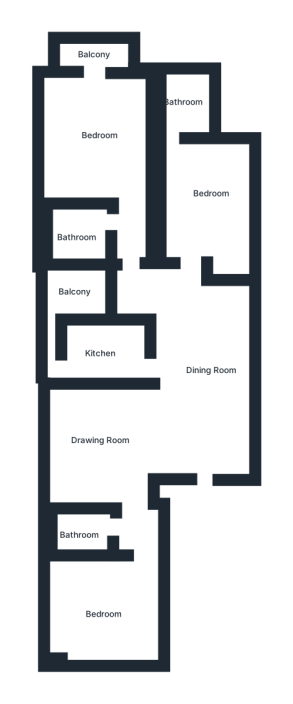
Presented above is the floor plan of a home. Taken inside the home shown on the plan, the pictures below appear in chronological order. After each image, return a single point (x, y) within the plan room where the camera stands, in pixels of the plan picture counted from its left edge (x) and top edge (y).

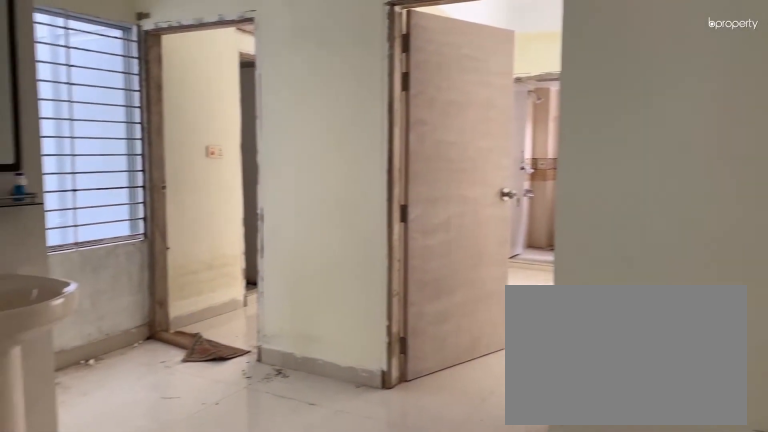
(201, 361)
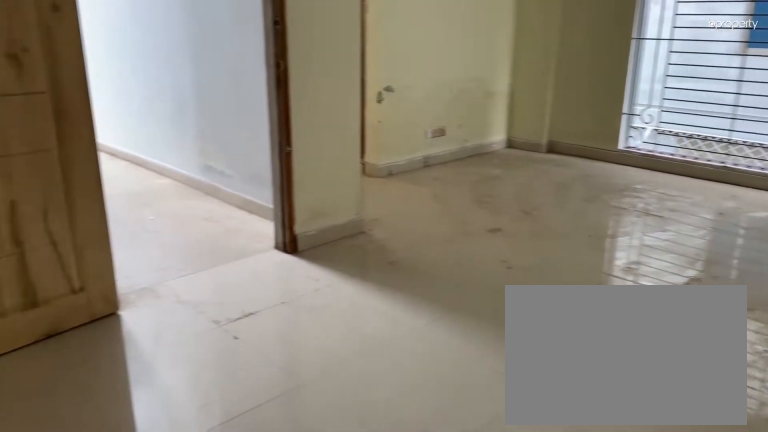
(201, 361)
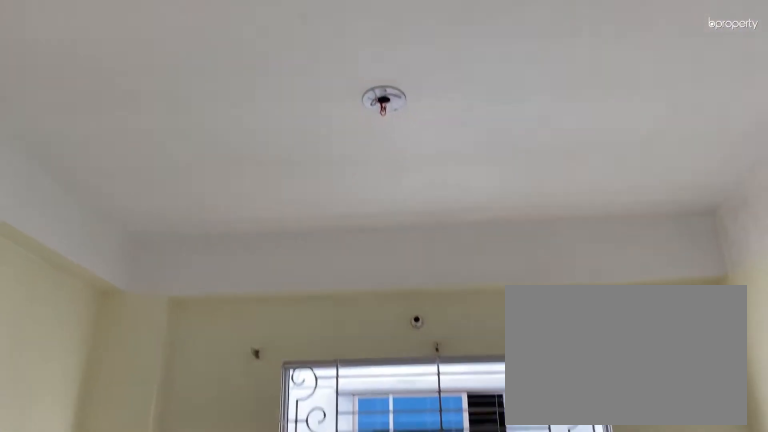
(94, 435)
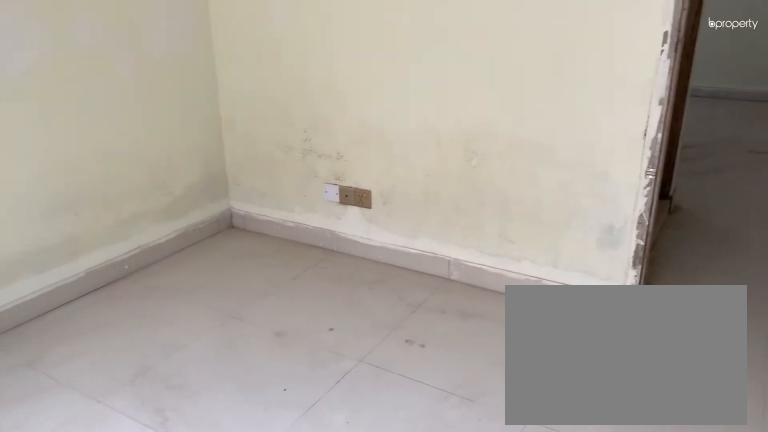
(102, 611)
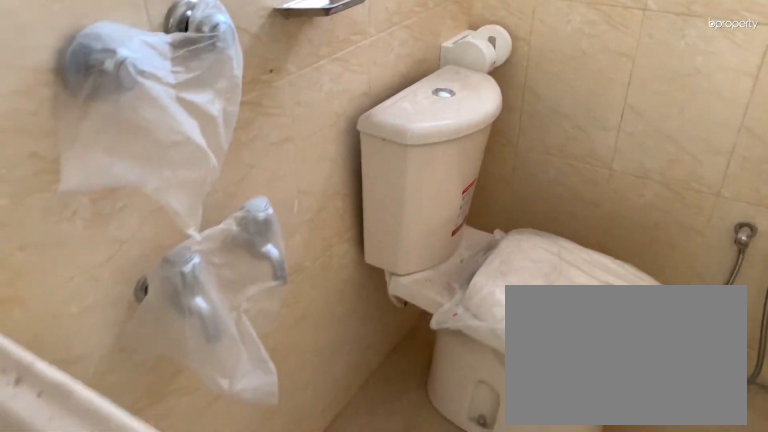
(85, 528)
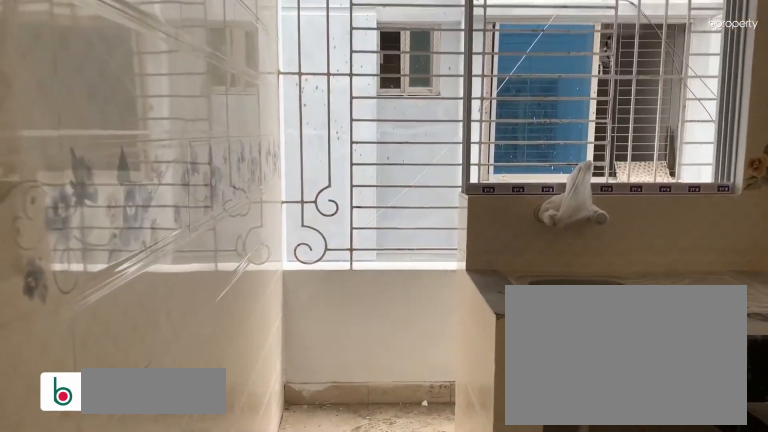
(104, 349)
